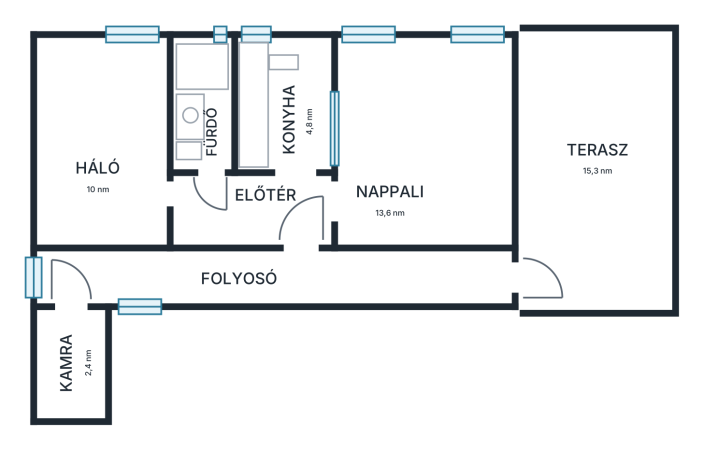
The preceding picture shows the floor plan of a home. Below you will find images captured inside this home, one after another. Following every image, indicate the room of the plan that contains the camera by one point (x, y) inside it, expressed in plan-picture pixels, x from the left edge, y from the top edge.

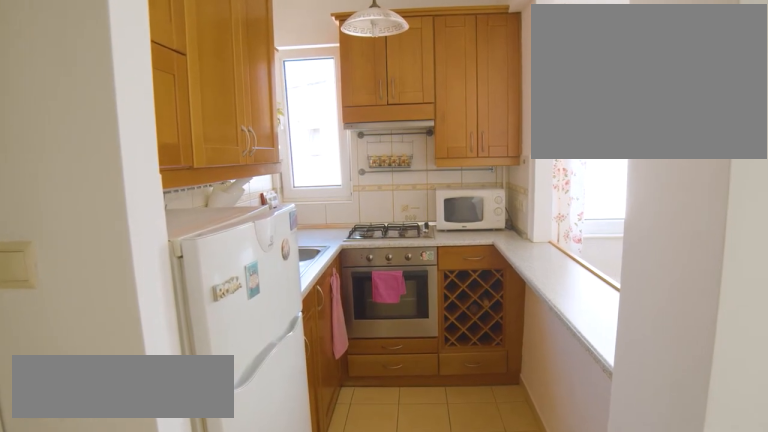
(283, 103)
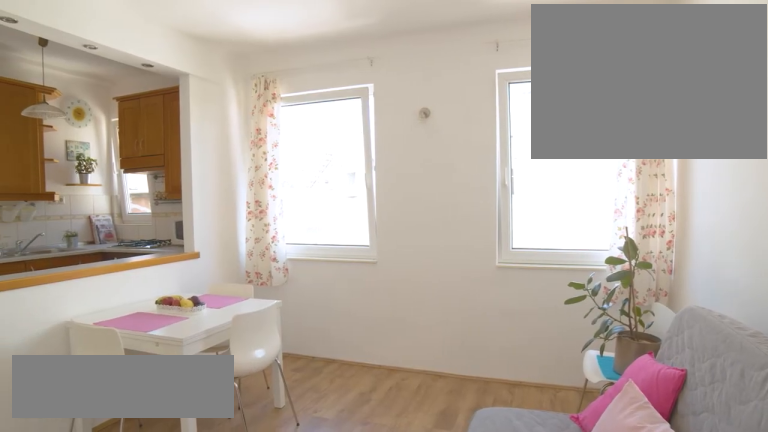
(421, 137)
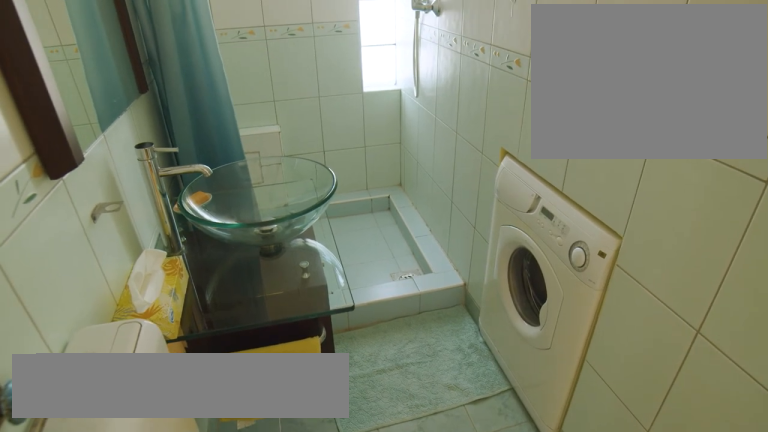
(200, 104)
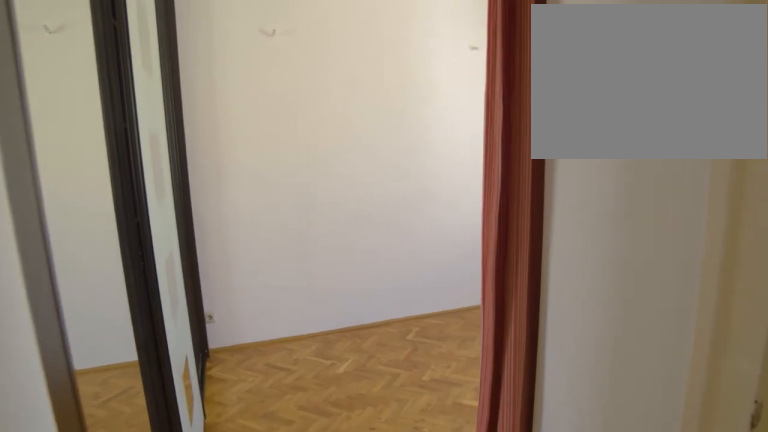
(99, 135)
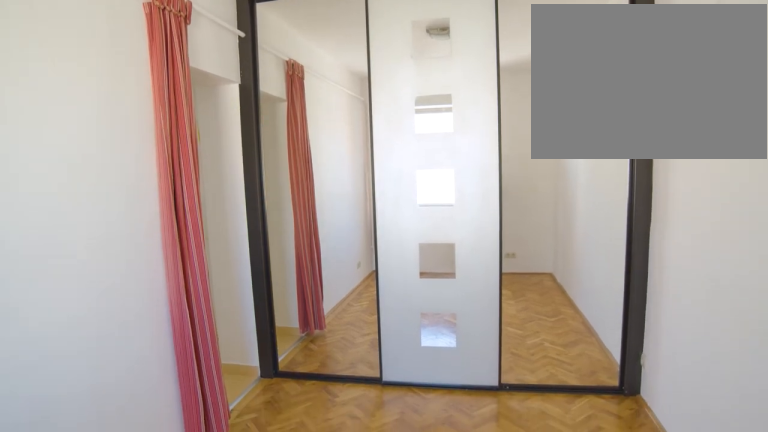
(99, 135)
